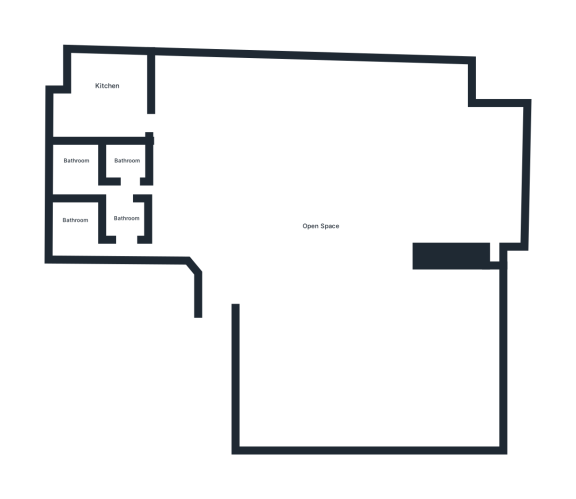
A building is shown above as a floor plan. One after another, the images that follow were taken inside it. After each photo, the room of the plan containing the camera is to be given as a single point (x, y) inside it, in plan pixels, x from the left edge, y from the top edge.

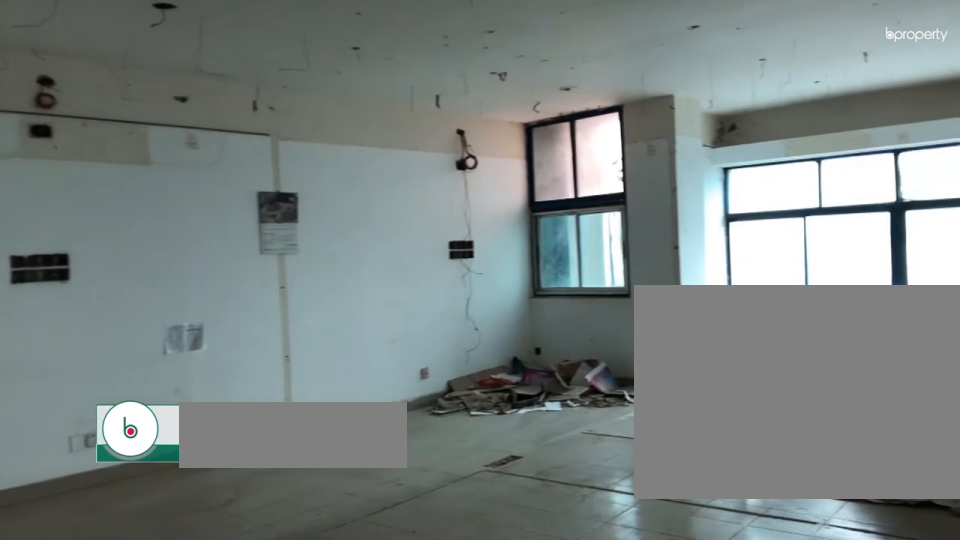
(305, 204)
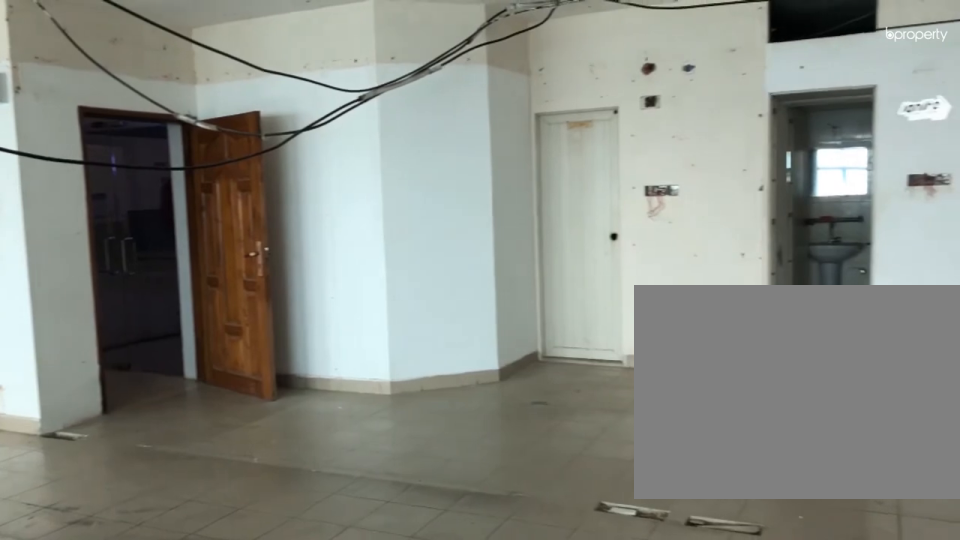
(305, 204)
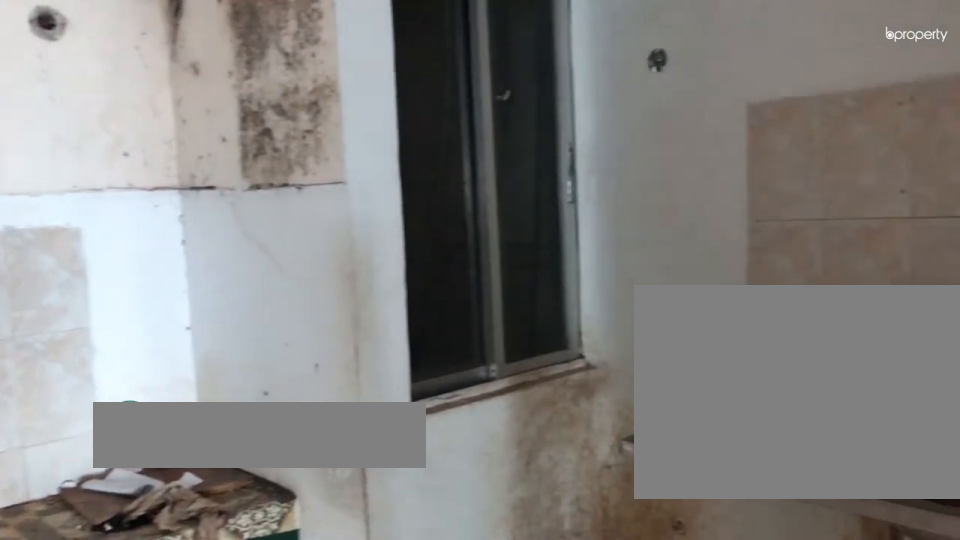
(111, 113)
